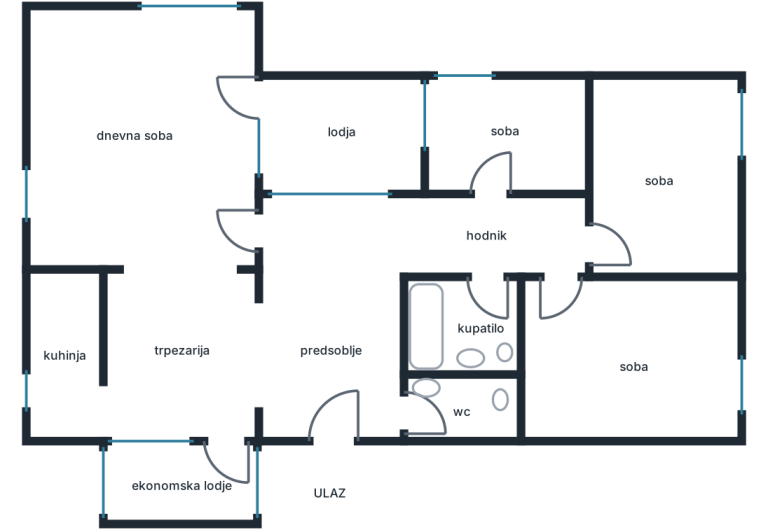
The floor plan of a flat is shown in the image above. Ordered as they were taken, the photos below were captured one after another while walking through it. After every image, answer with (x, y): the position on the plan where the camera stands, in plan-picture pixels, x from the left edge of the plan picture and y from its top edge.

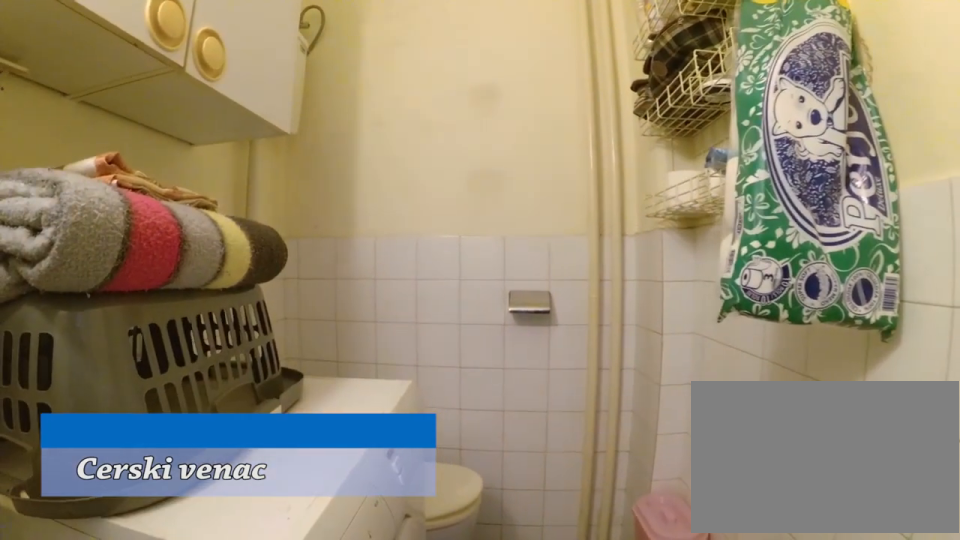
(427, 425)
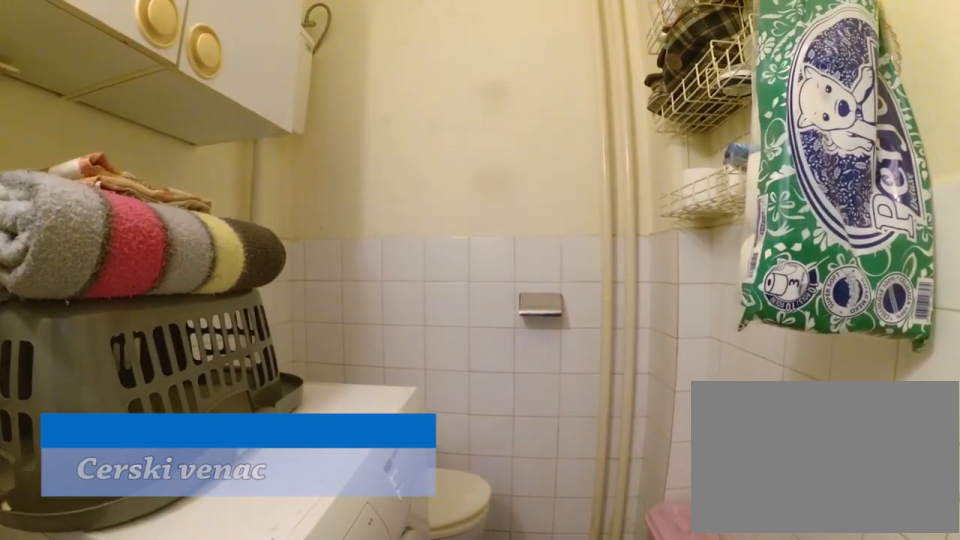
(427, 425)
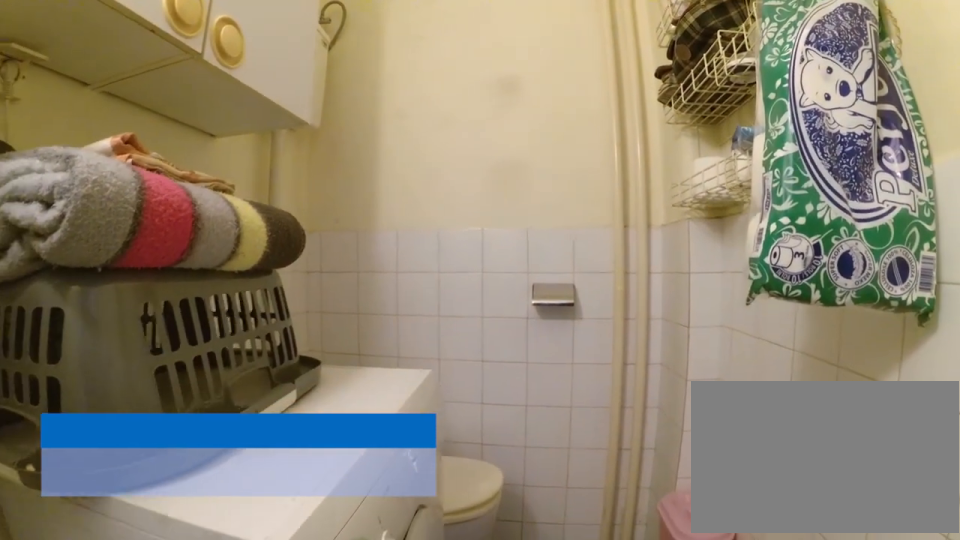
(426, 425)
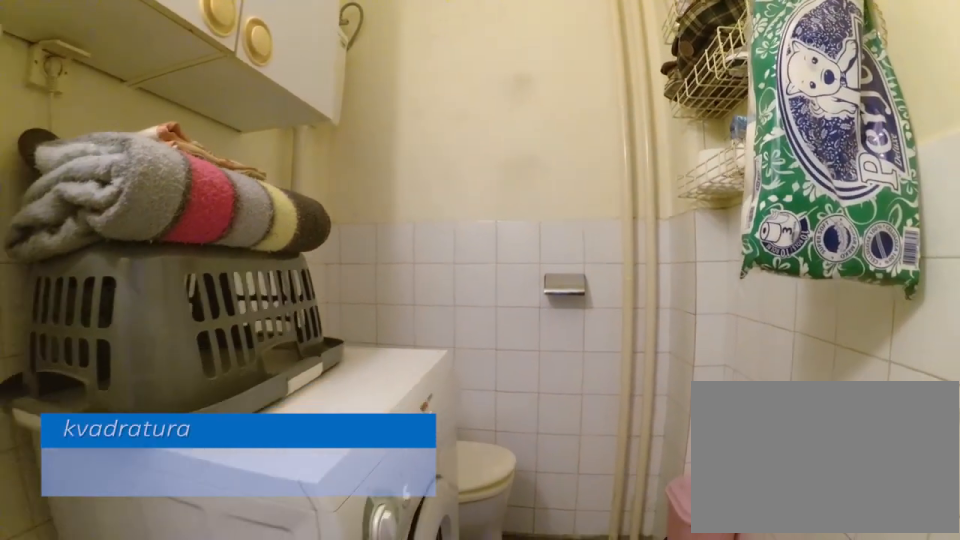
(419, 425)
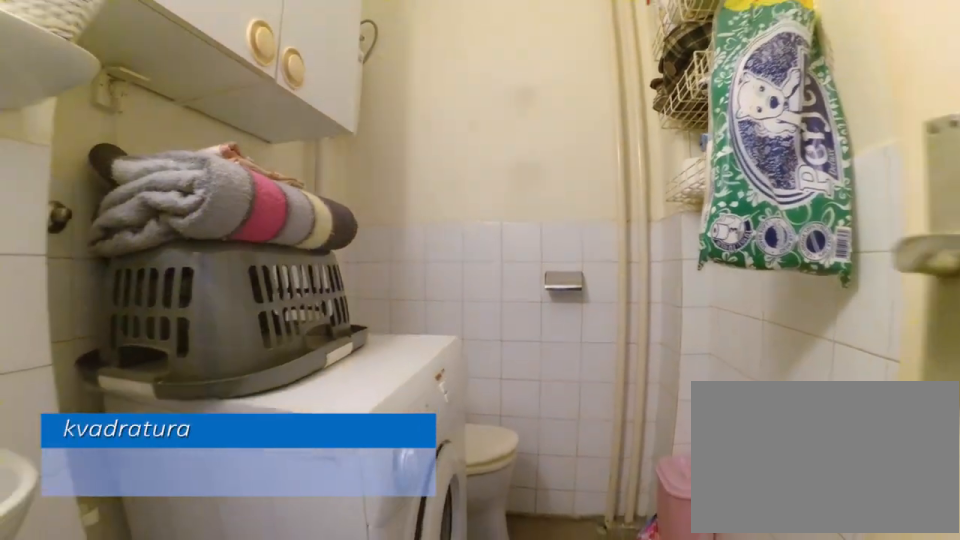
(412, 424)
